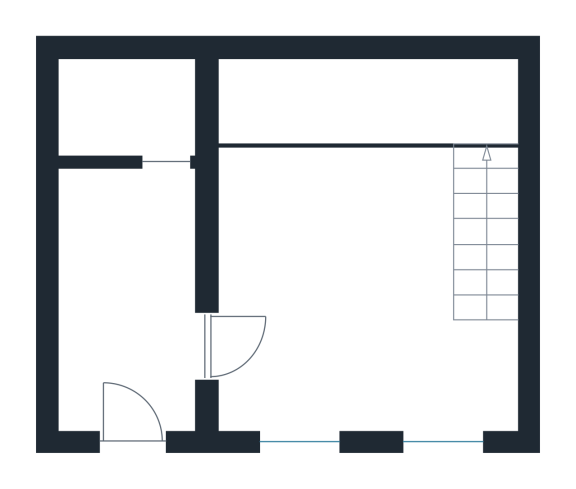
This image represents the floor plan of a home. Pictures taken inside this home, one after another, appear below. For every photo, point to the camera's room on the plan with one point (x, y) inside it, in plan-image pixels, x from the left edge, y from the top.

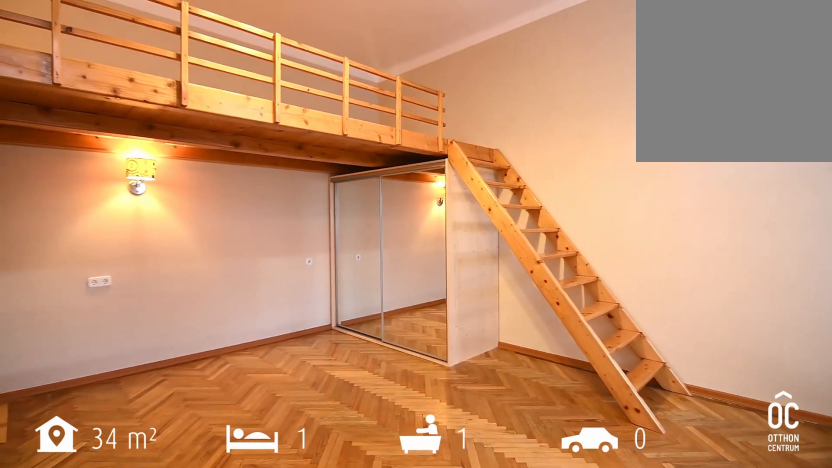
(366, 258)
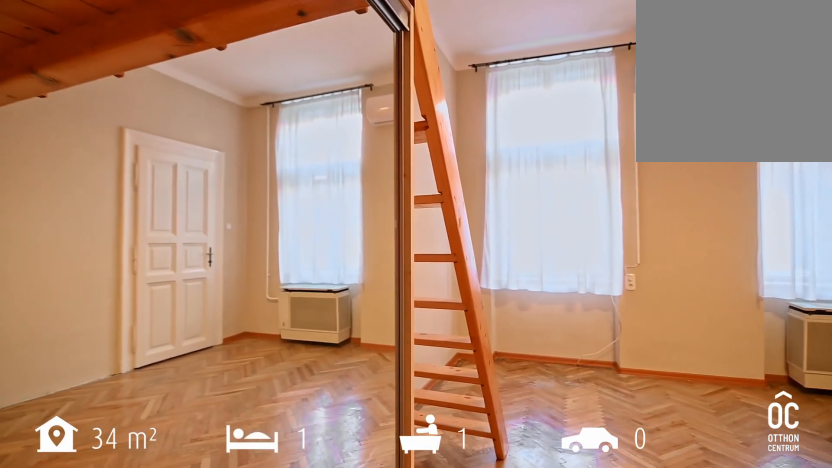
(366, 259)
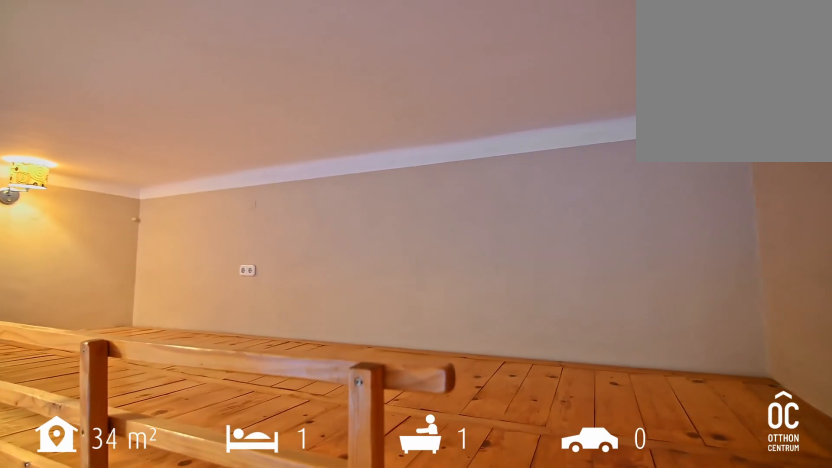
(361, 100)
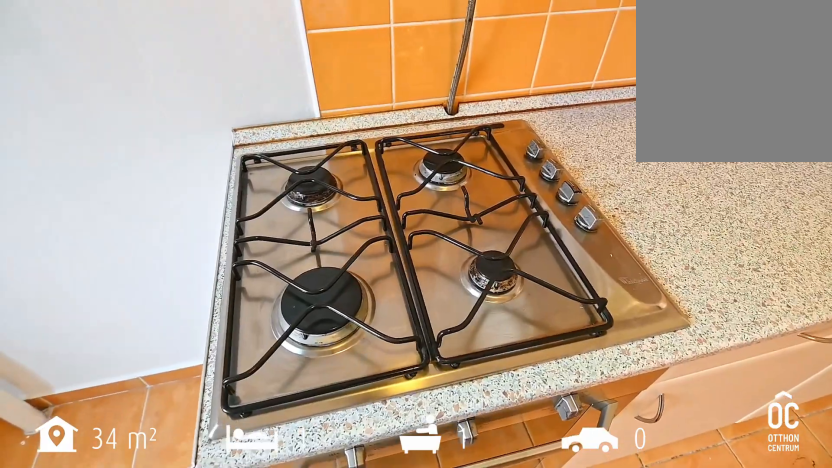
(123, 292)
